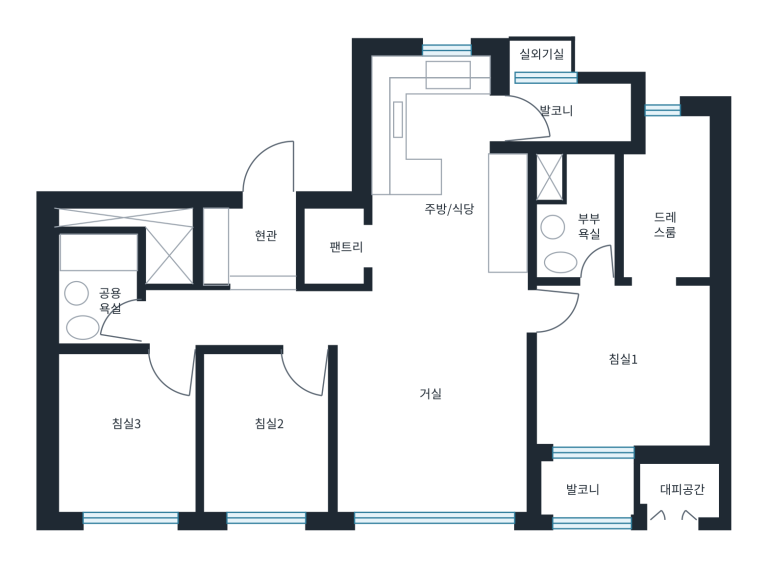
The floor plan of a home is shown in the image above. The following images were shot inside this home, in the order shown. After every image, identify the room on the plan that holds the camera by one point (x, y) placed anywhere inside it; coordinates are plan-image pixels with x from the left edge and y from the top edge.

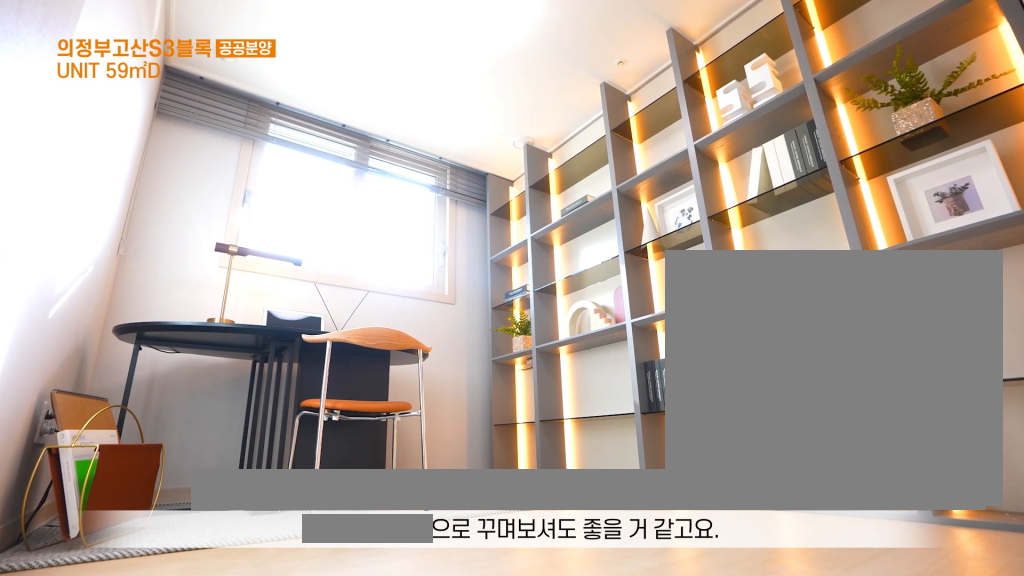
(271, 413)
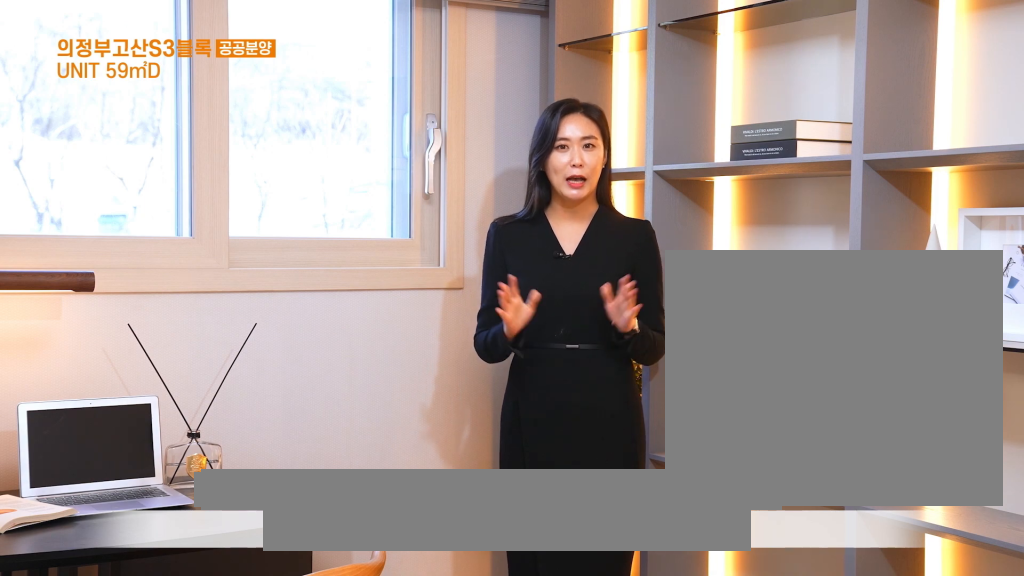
(270, 411)
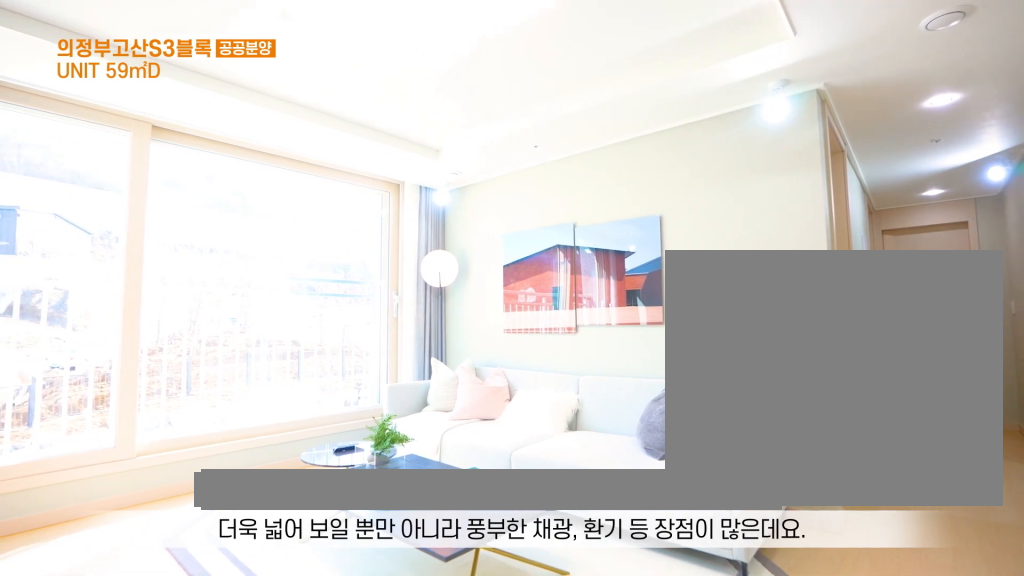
(431, 341)
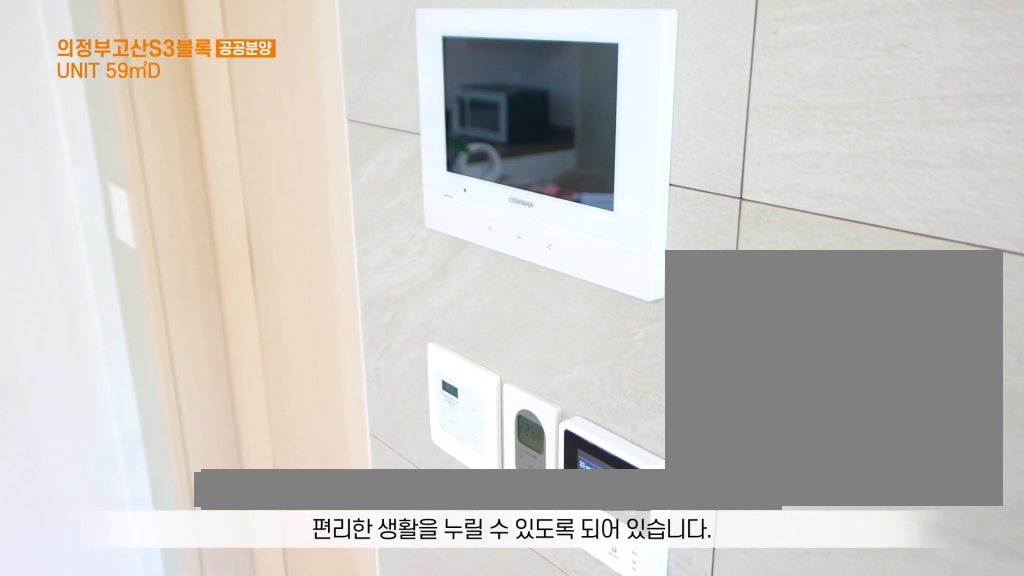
(432, 382)
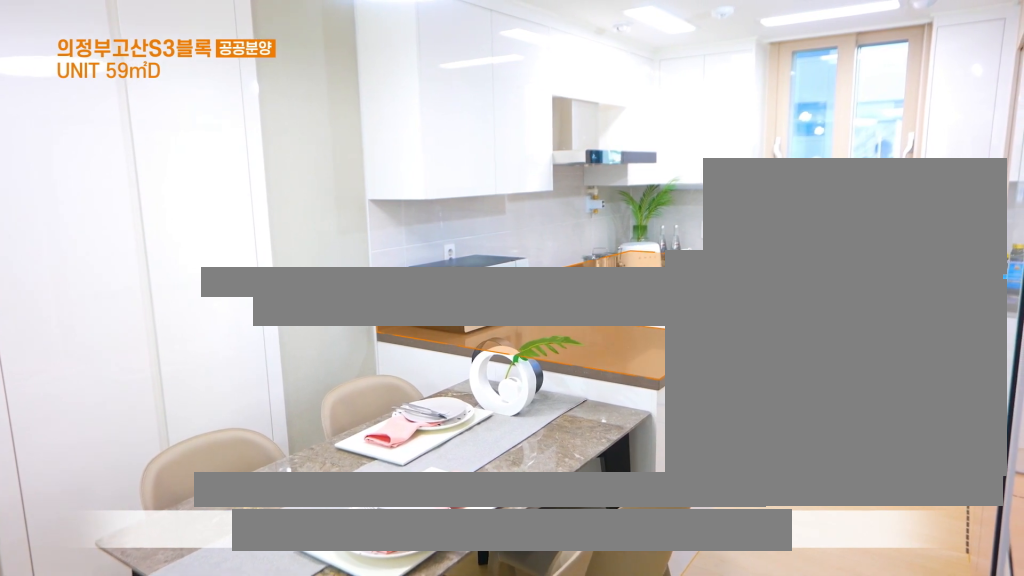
(448, 199)
